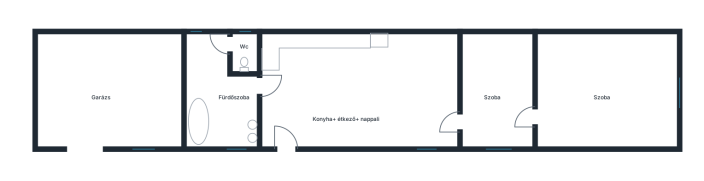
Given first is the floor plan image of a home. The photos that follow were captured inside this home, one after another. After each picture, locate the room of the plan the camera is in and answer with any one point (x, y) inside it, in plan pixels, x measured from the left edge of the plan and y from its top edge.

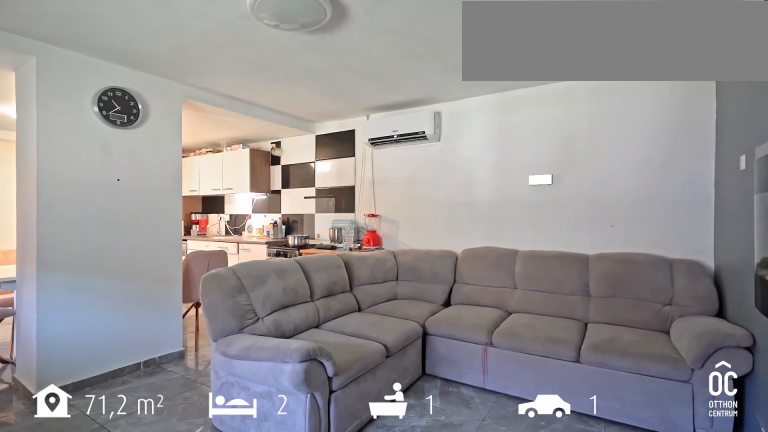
(357, 93)
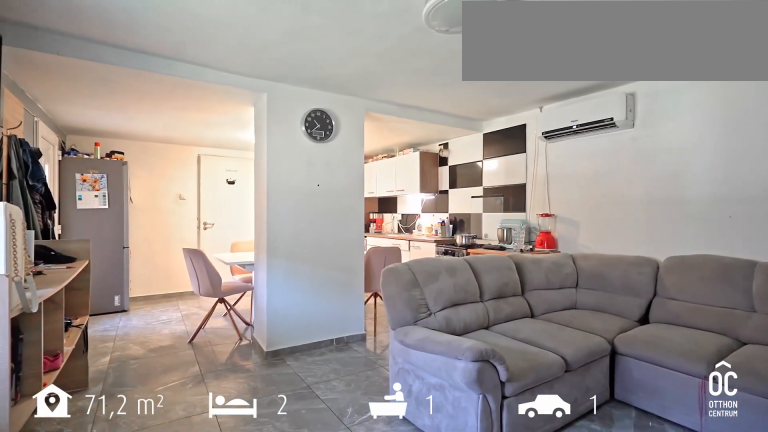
(357, 93)
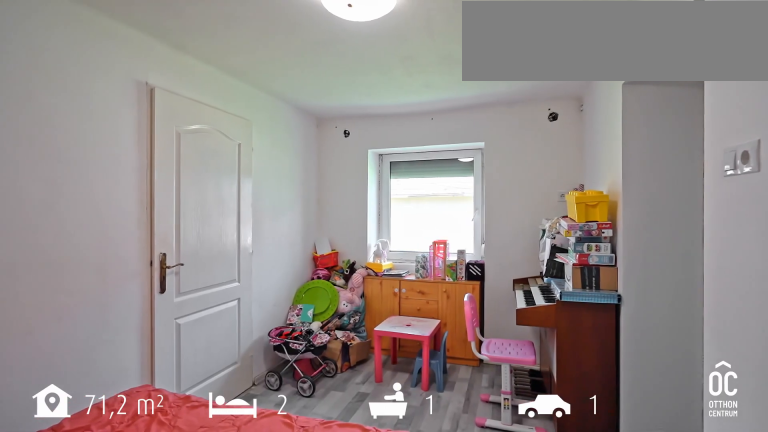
(495, 91)
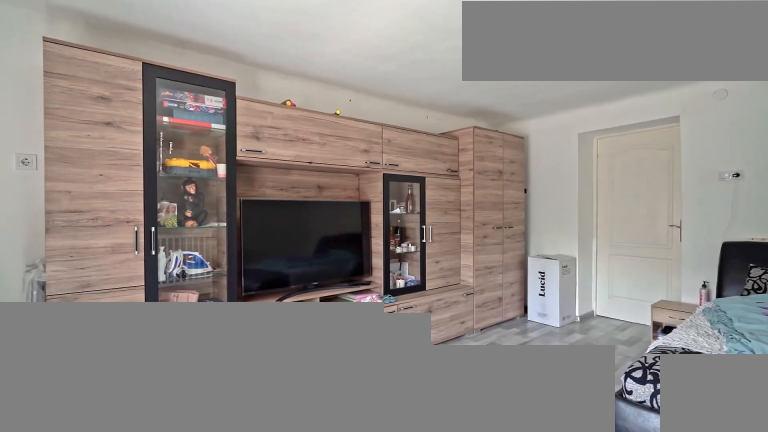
(604, 88)
